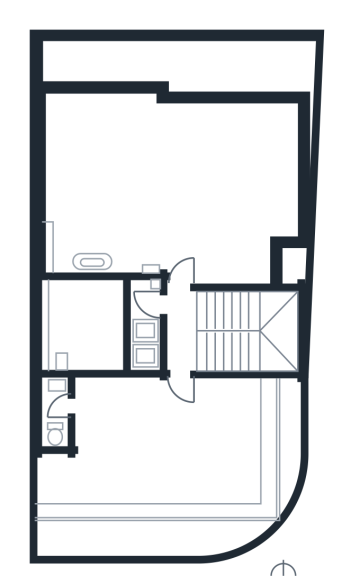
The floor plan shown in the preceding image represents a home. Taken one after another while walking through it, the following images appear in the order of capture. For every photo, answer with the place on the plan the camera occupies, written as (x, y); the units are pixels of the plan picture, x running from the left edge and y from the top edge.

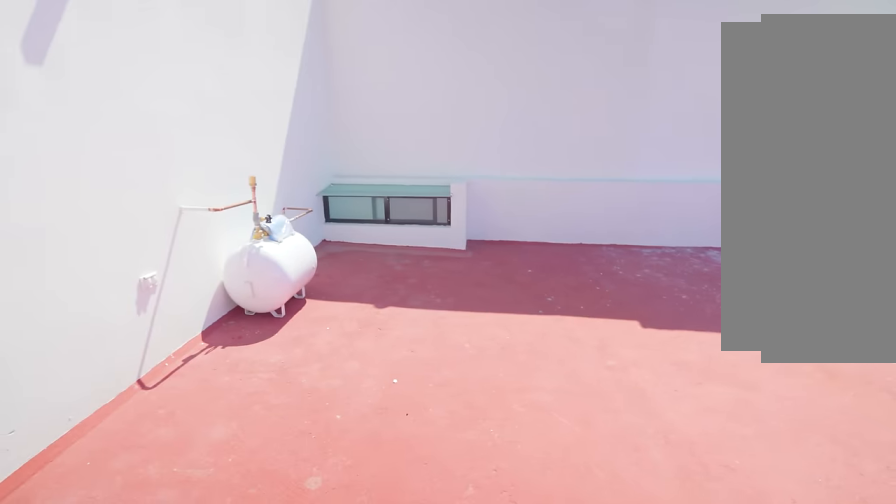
(203, 258)
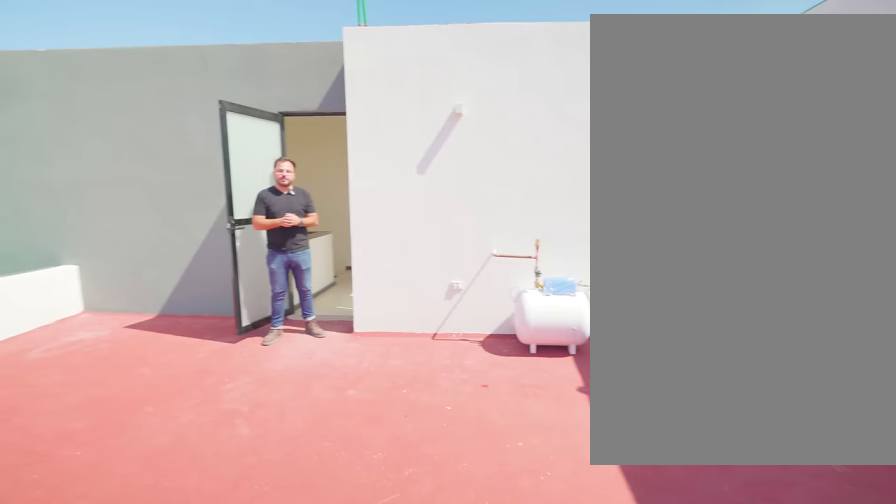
(181, 157)
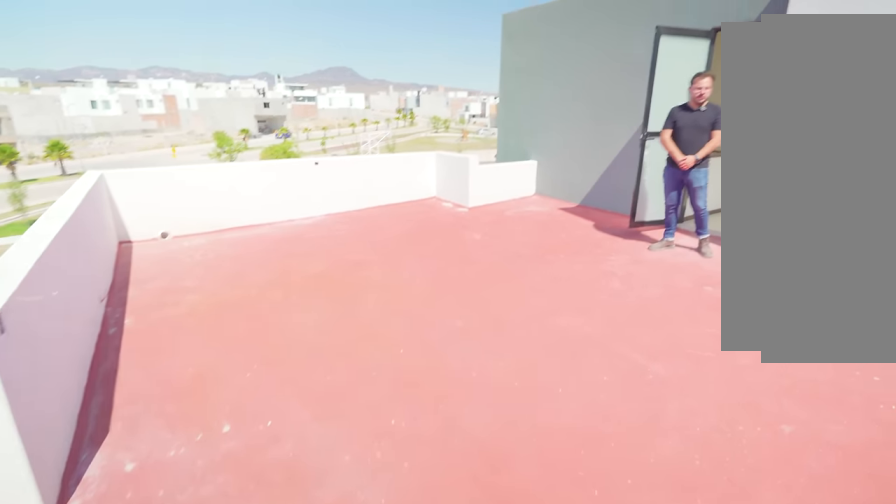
(73, 118)
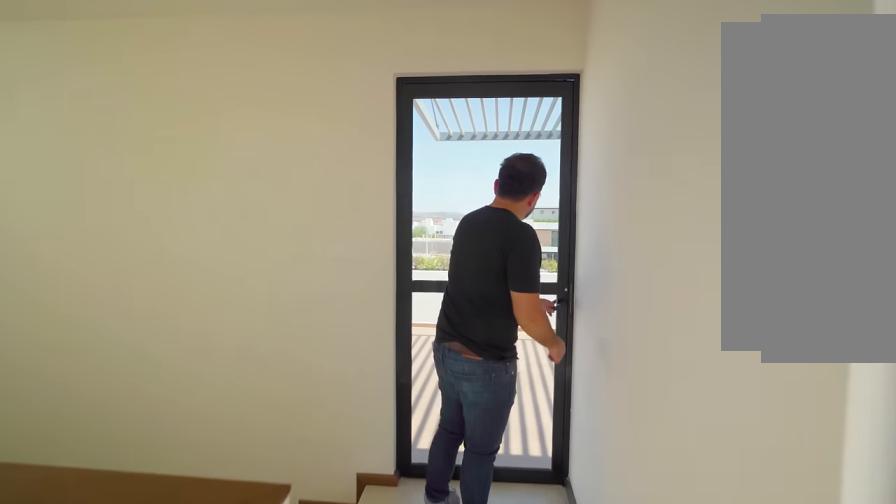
(181, 292)
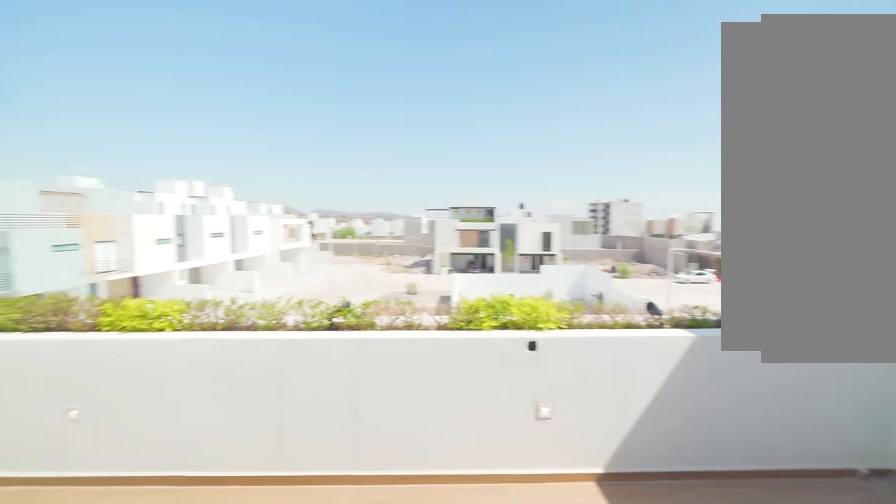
(187, 435)
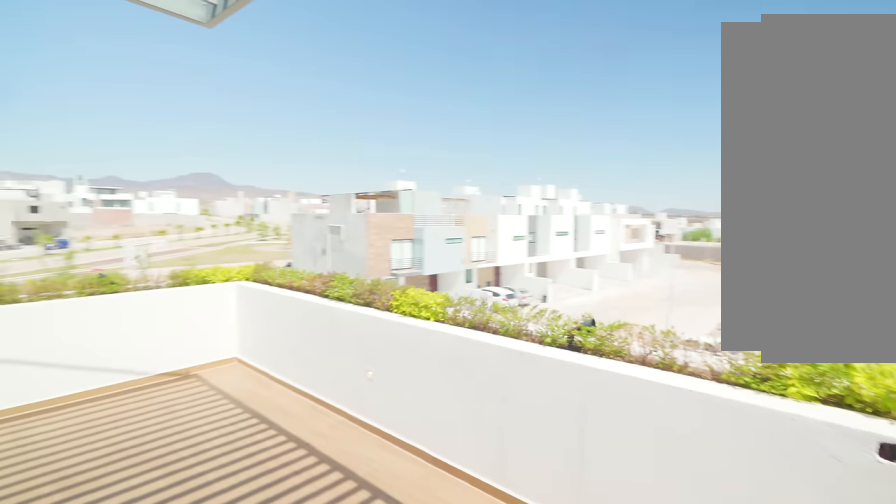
(188, 436)
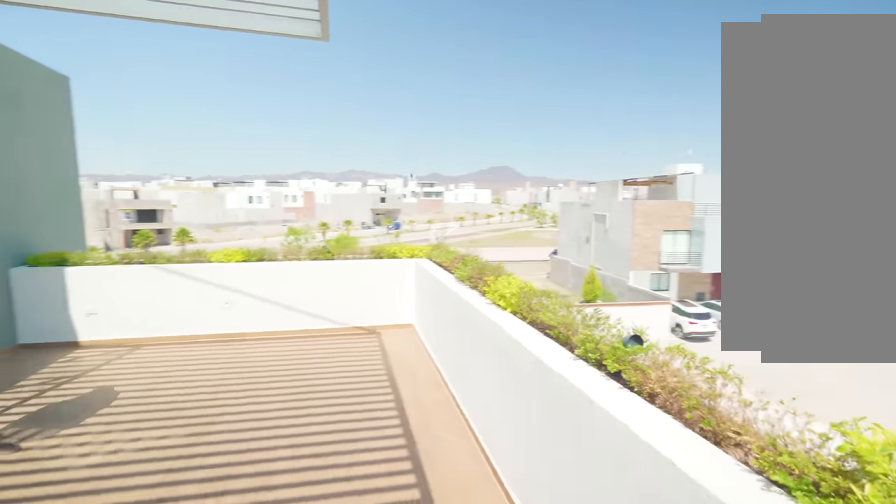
(187, 441)
